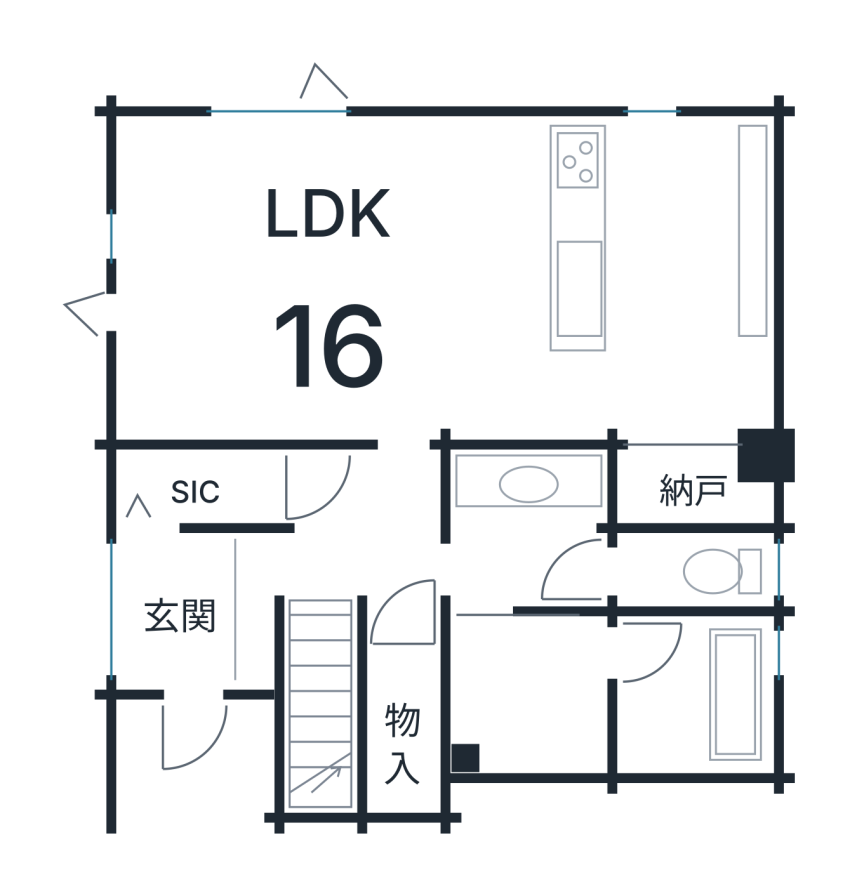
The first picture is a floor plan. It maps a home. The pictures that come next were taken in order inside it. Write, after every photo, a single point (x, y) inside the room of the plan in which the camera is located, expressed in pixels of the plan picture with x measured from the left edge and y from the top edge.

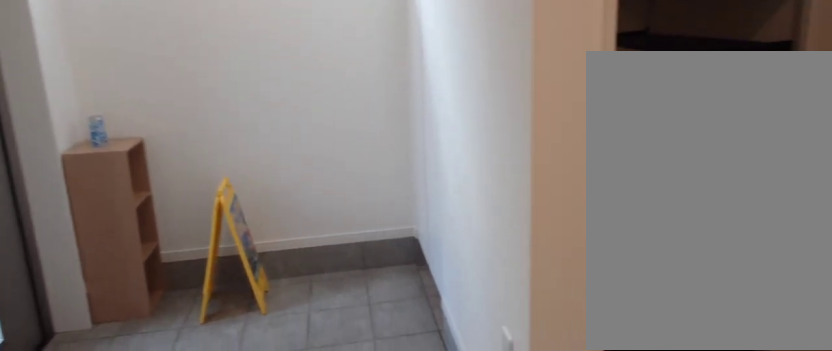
(188, 588)
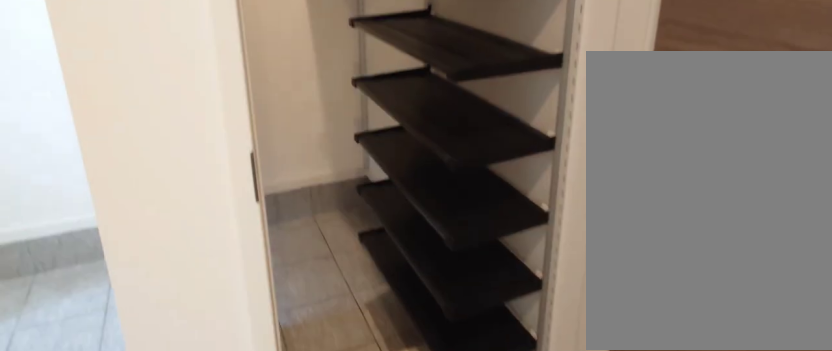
(188, 588)
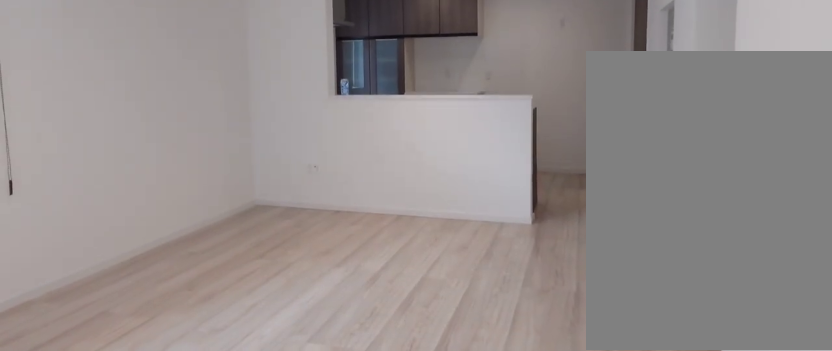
(337, 283)
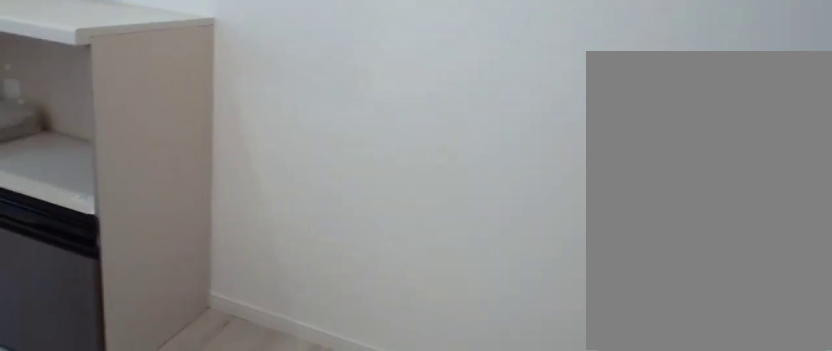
(682, 291)
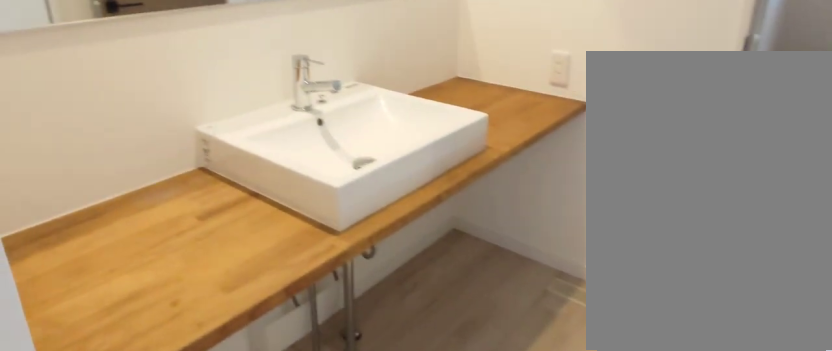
(528, 562)
